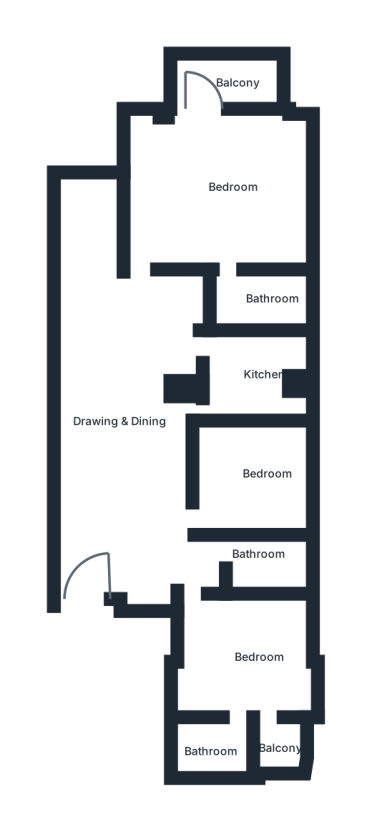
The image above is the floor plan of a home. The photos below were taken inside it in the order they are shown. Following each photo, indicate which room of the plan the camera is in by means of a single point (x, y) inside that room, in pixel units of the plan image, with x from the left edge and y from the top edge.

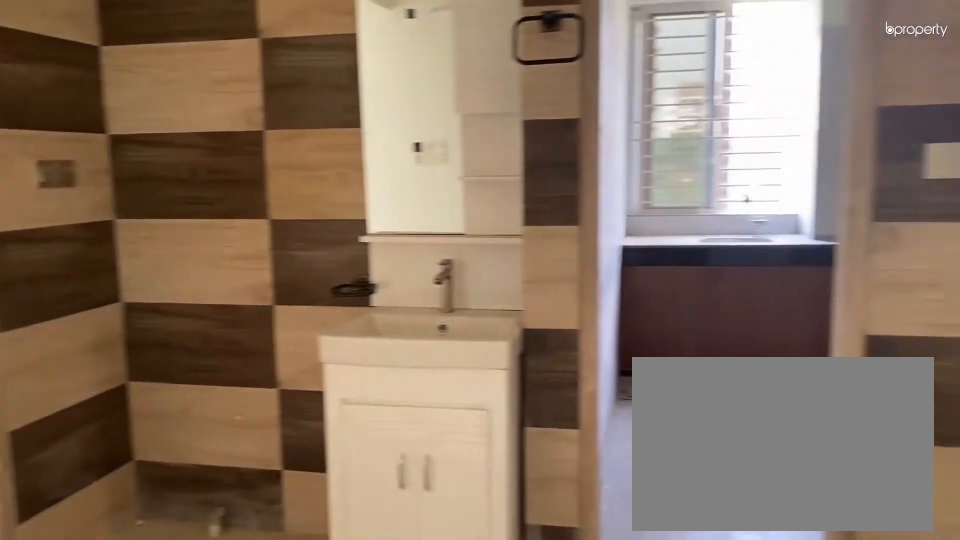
(124, 459)
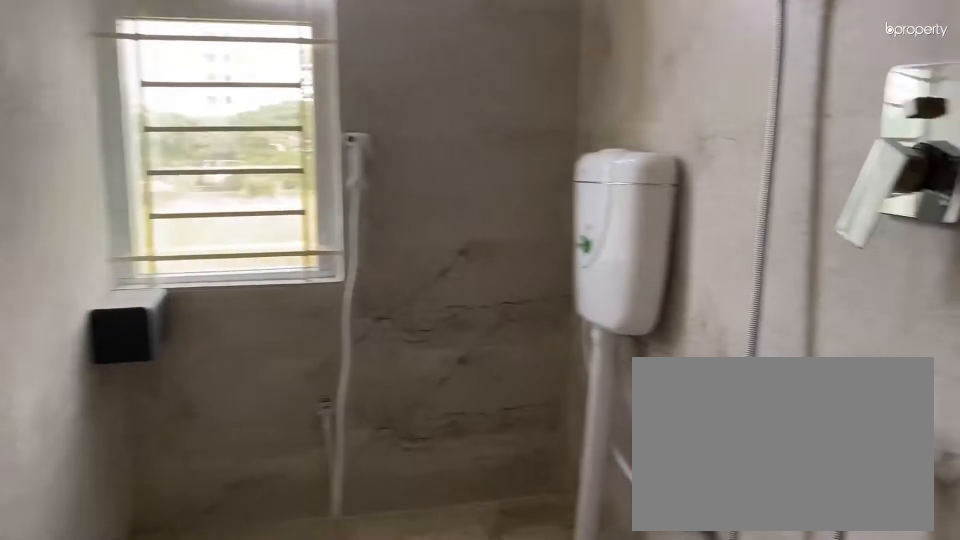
(255, 558)
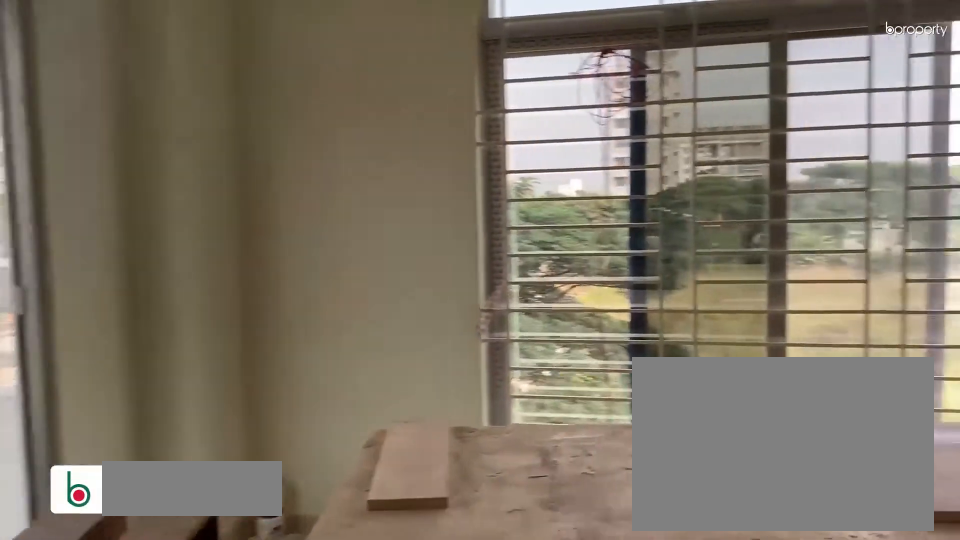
(228, 180)
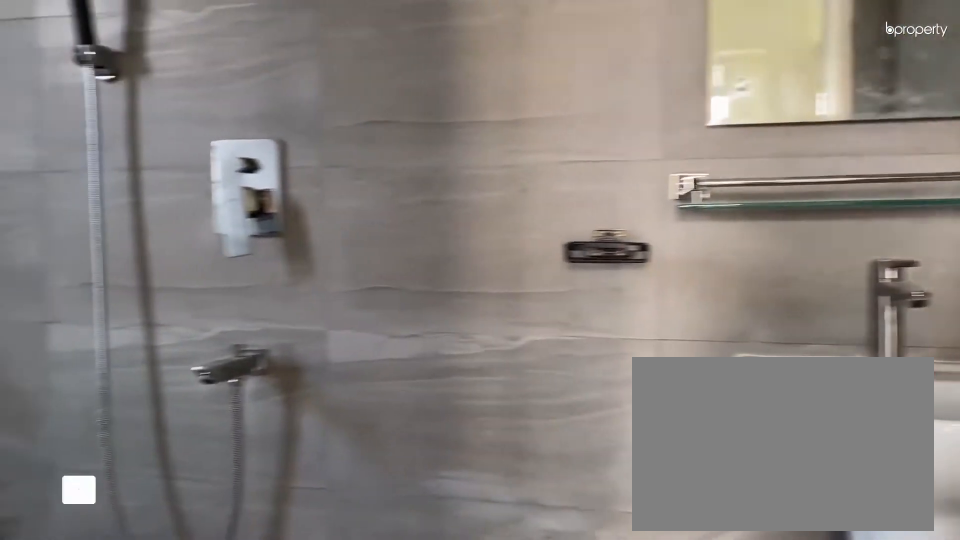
(244, 296)
